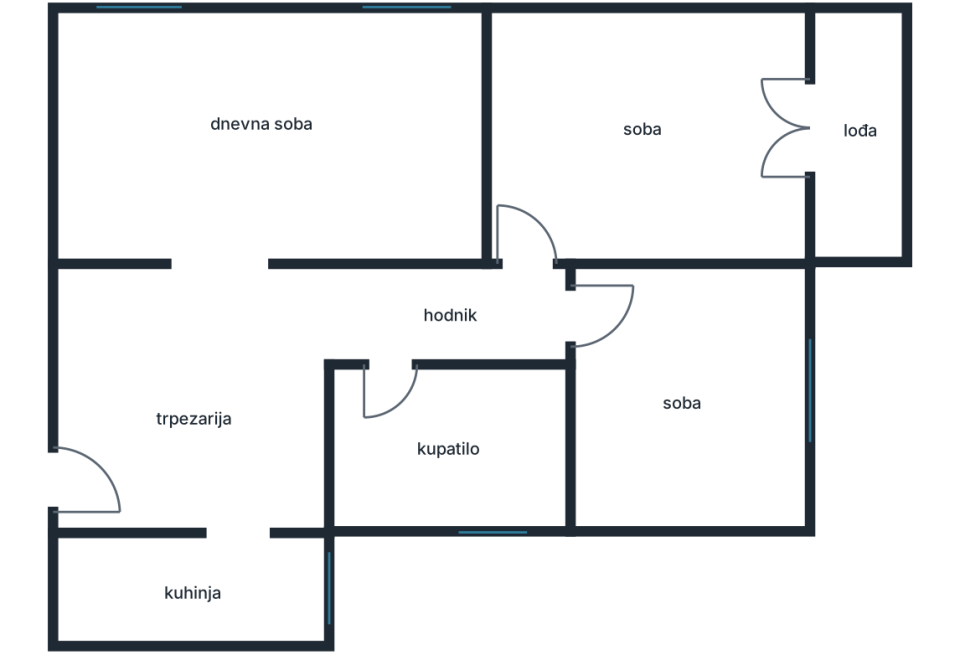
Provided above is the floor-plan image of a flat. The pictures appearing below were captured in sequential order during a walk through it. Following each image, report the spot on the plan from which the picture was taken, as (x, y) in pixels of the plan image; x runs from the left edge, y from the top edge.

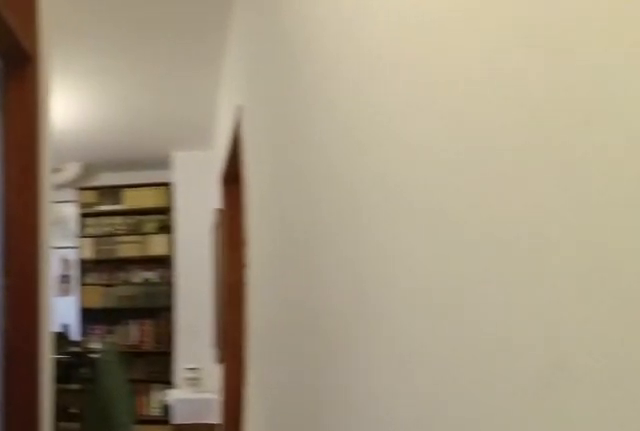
(540, 303)
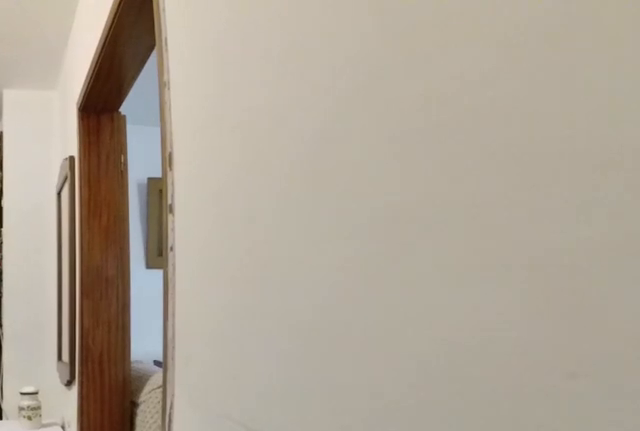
(406, 311)
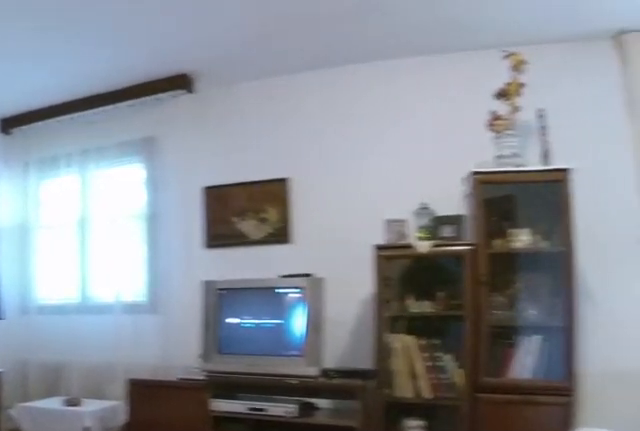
(254, 291)
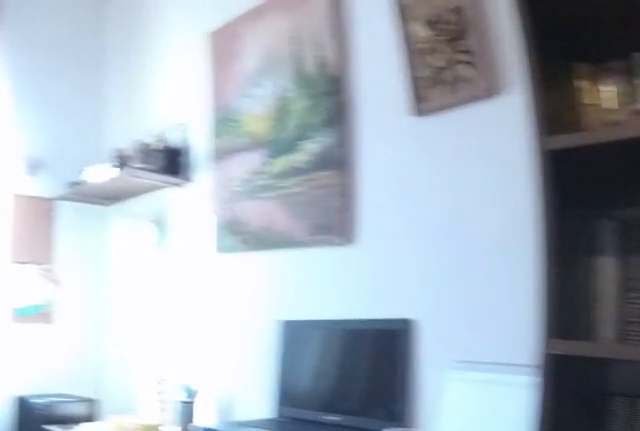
(389, 232)
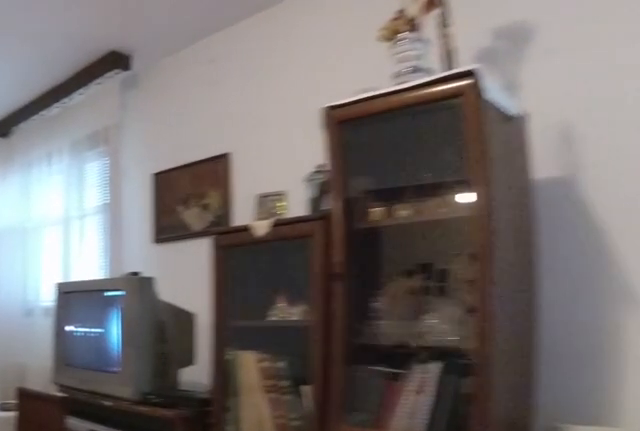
(400, 201)
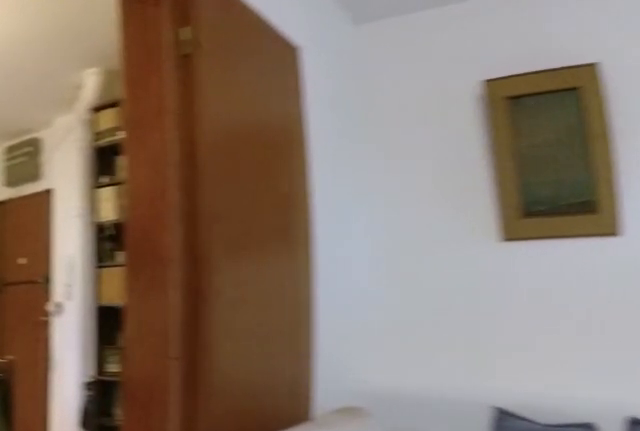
(288, 197)
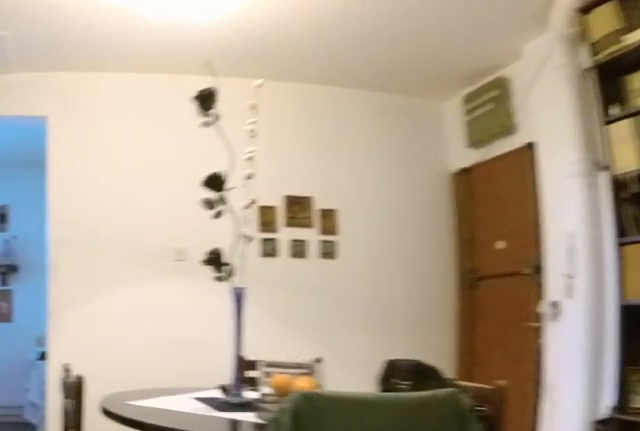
(236, 222)
